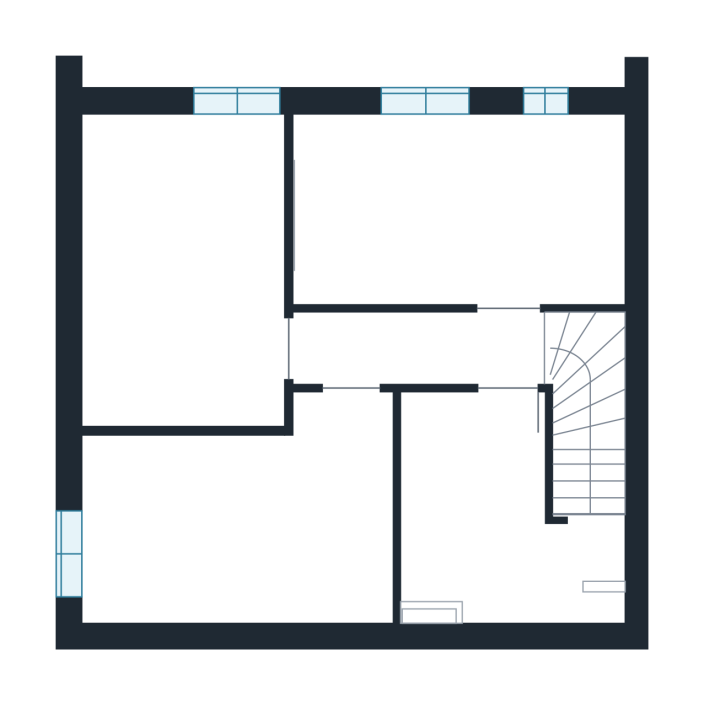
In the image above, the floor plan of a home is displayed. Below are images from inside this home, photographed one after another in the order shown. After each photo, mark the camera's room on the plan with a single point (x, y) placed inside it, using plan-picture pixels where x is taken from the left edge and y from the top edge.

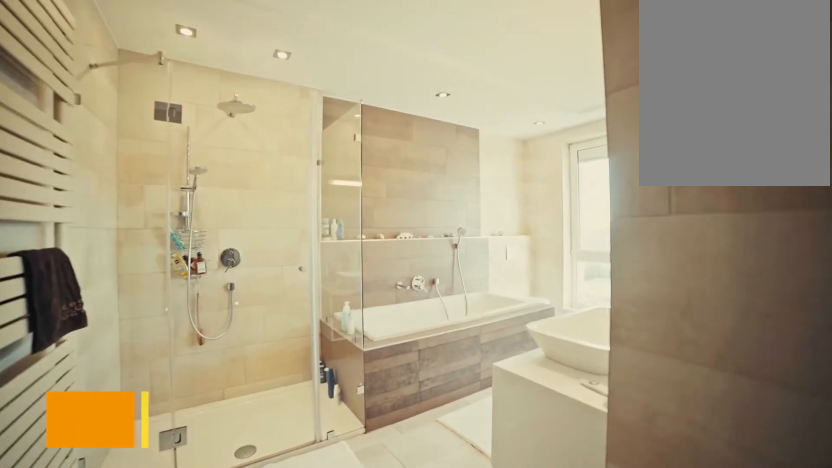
(328, 406)
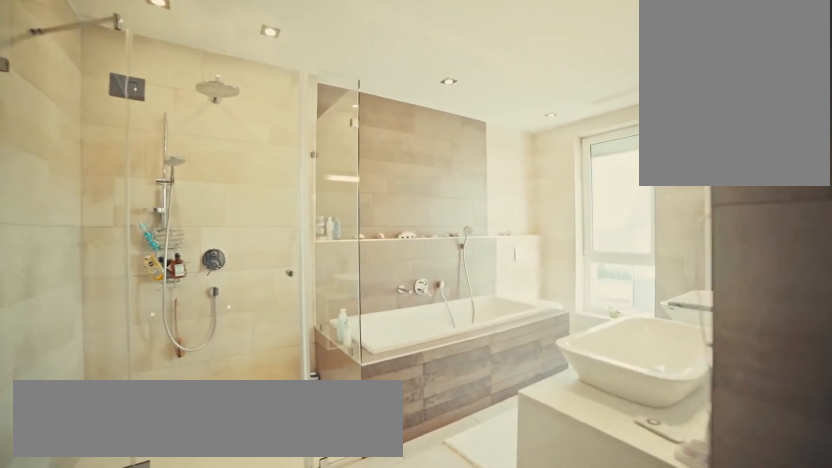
(317, 422)
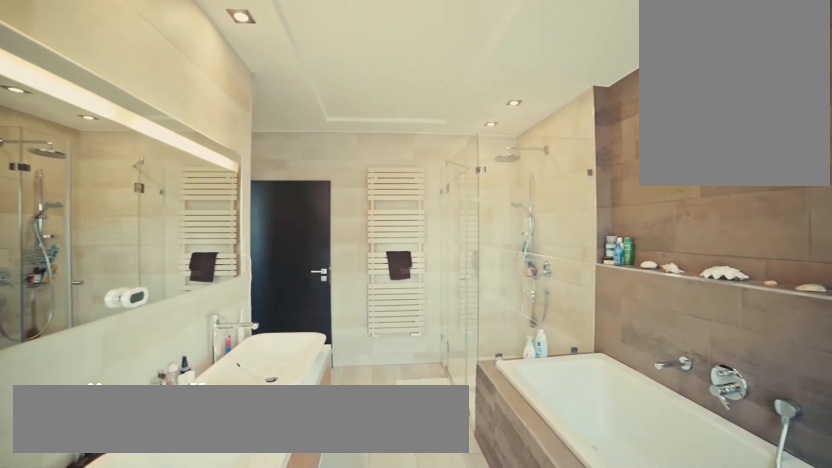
(124, 581)
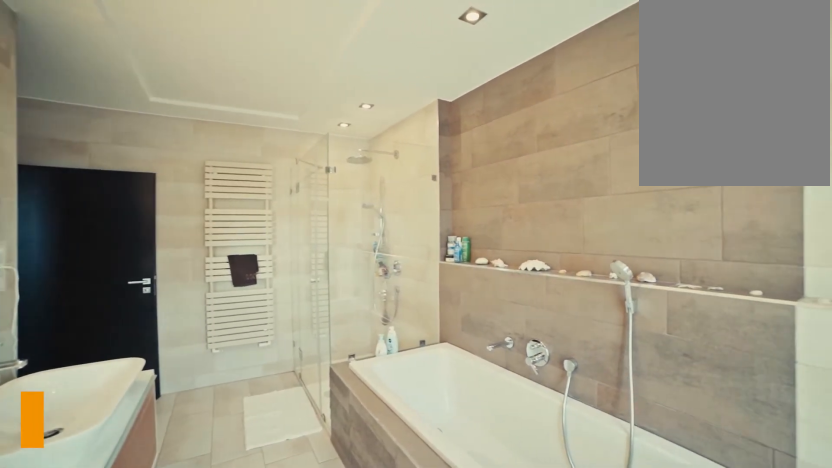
(124, 581)
